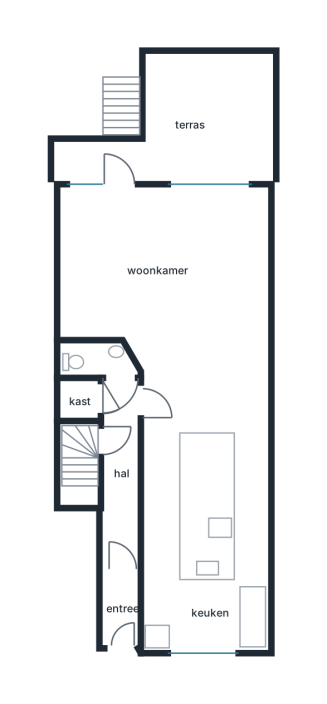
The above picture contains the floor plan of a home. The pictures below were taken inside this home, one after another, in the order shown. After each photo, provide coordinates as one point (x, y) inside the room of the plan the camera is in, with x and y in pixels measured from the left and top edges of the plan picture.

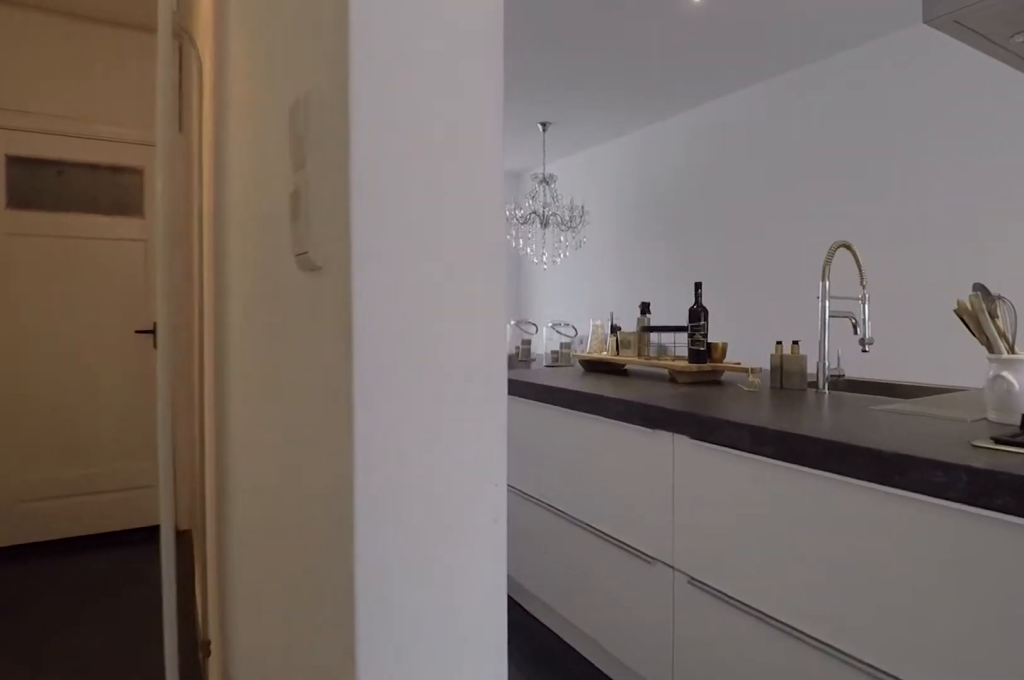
(121, 509)
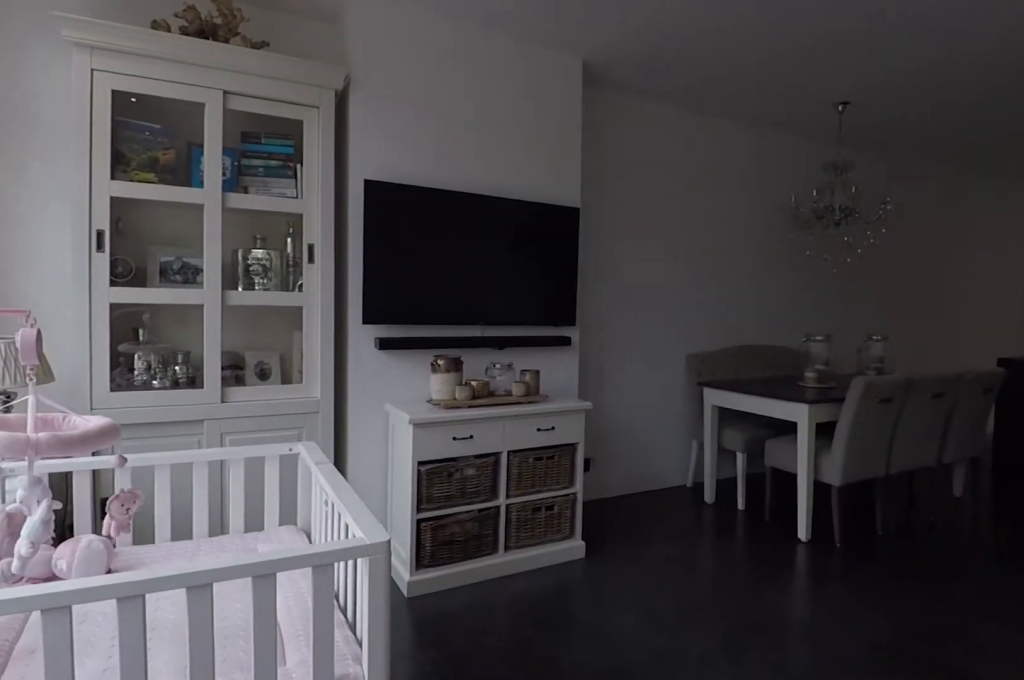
(113, 267)
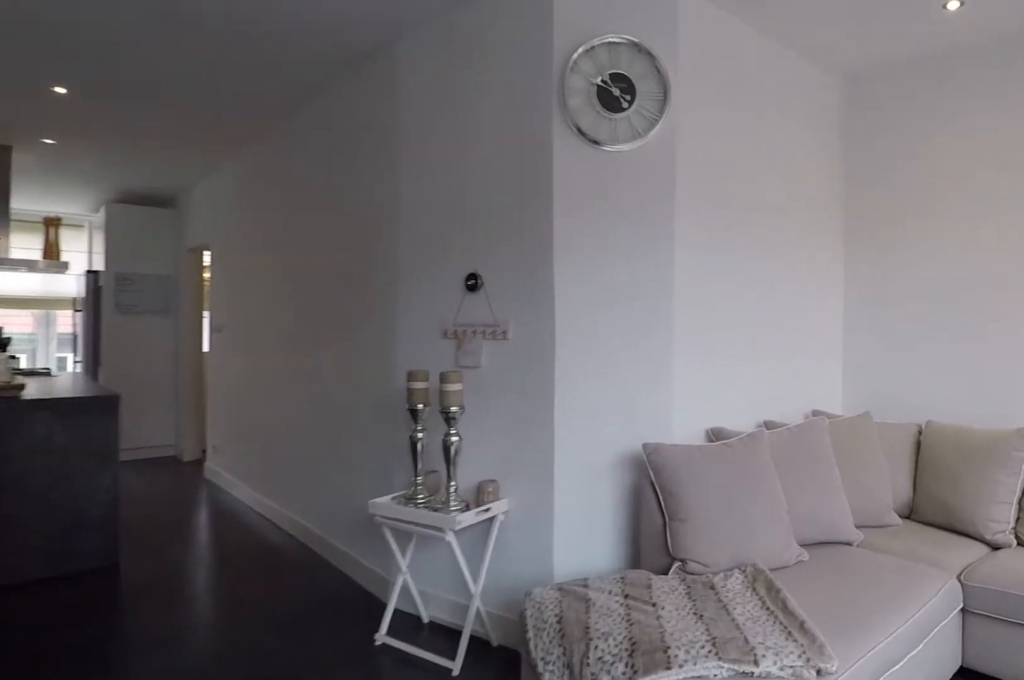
(113, 267)
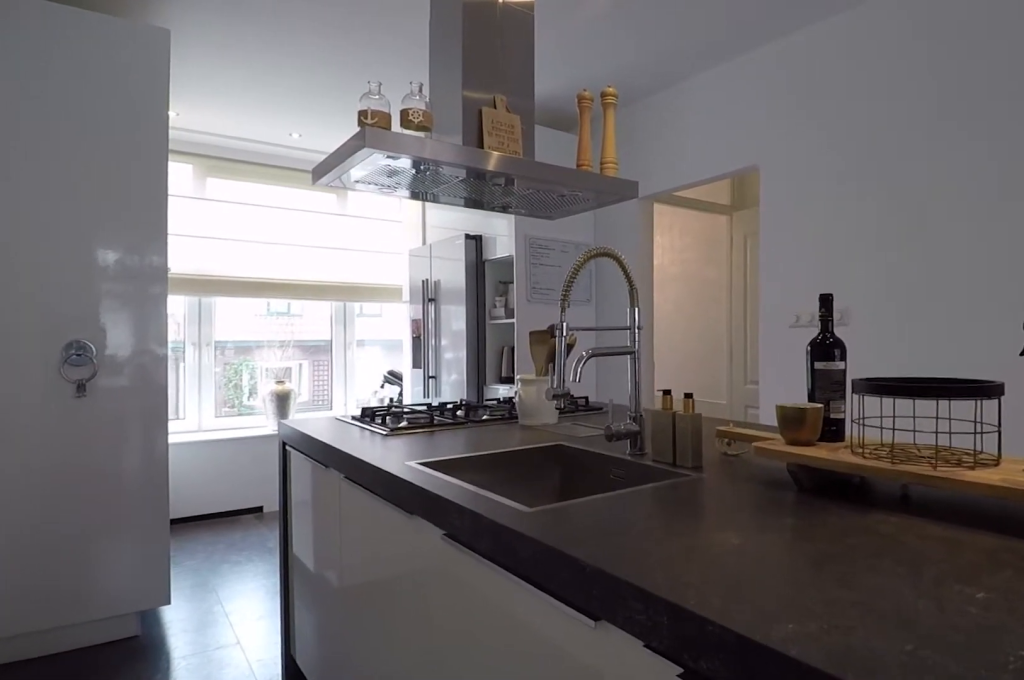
(204, 509)
